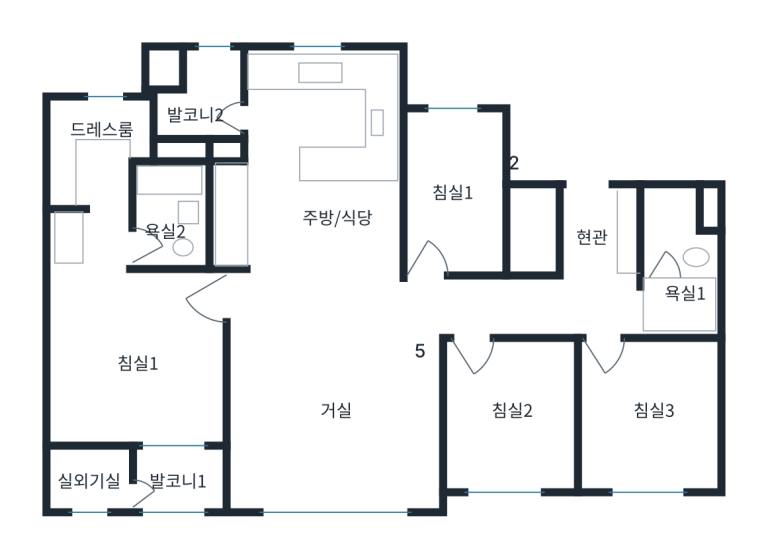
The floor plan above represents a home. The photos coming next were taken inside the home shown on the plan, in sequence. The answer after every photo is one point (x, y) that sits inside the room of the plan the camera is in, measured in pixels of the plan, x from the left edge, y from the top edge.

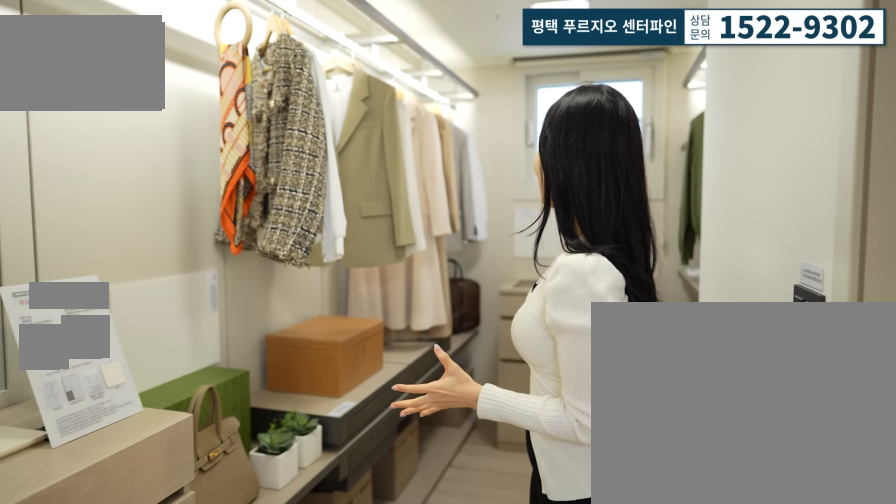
(93, 165)
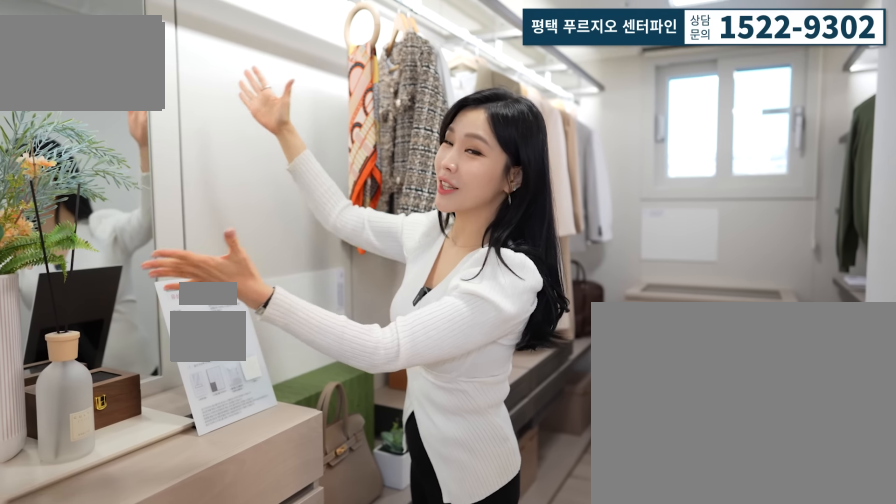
(101, 178)
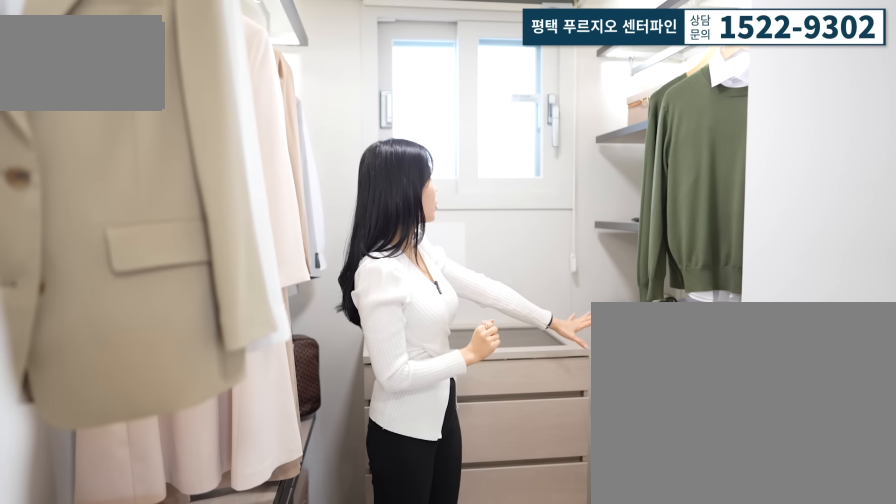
(100, 178)
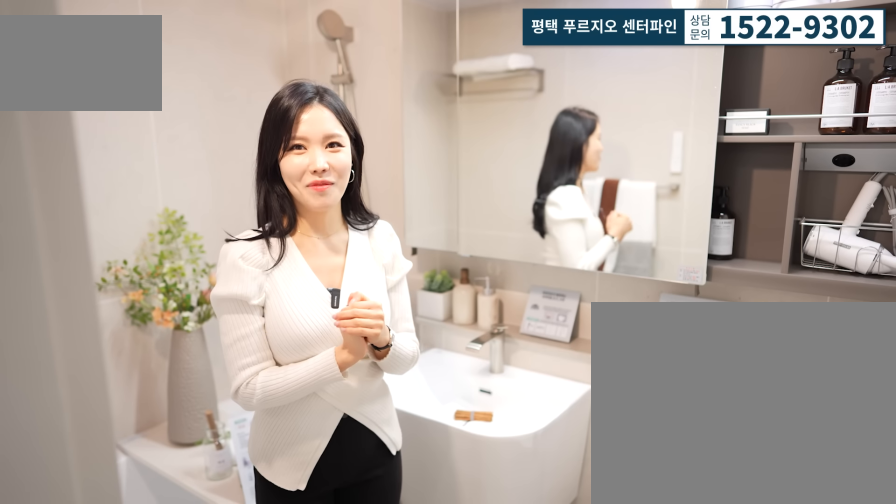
(168, 242)
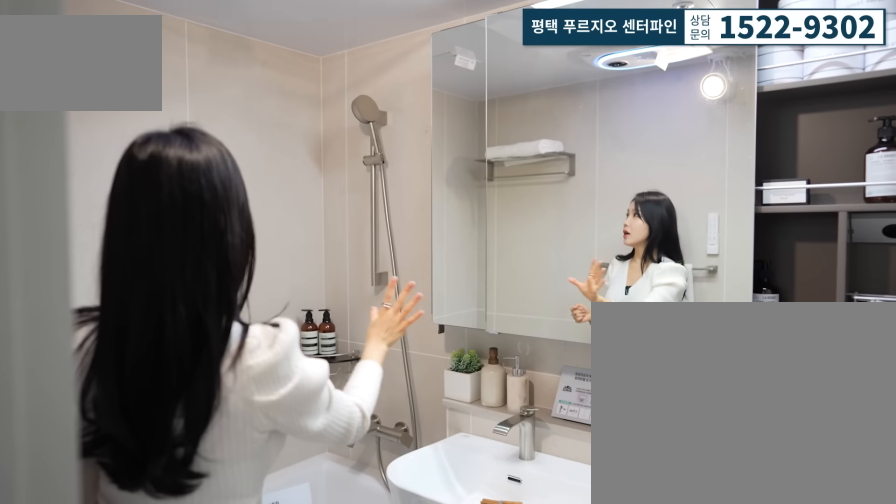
(190, 225)
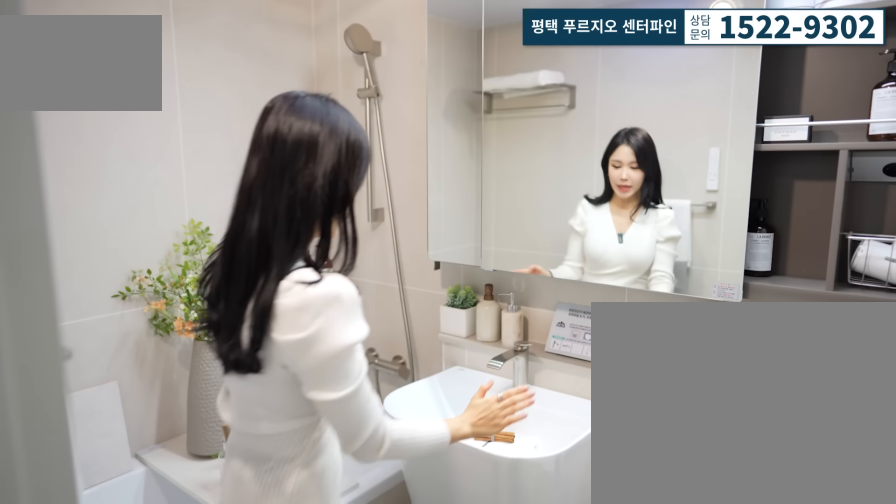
(169, 242)
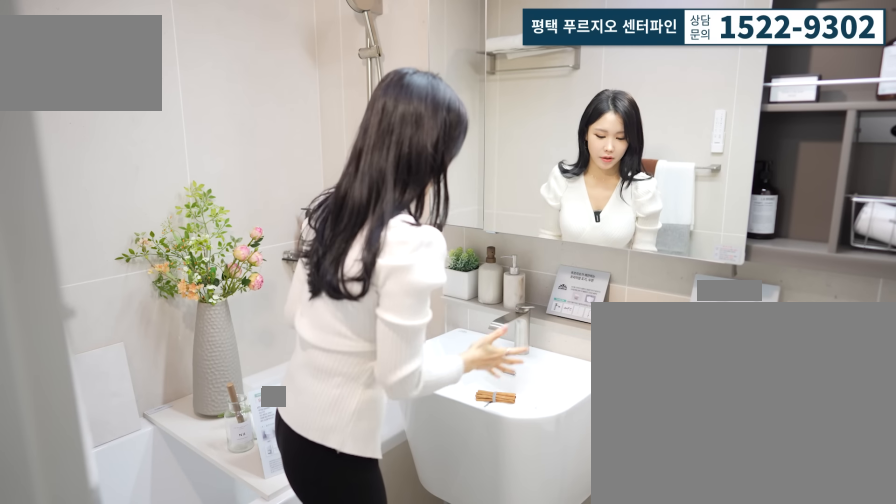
(169, 242)
